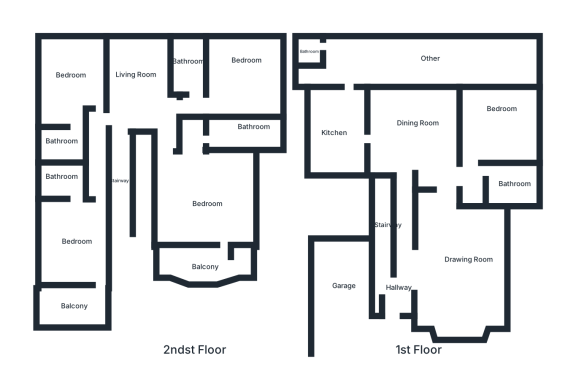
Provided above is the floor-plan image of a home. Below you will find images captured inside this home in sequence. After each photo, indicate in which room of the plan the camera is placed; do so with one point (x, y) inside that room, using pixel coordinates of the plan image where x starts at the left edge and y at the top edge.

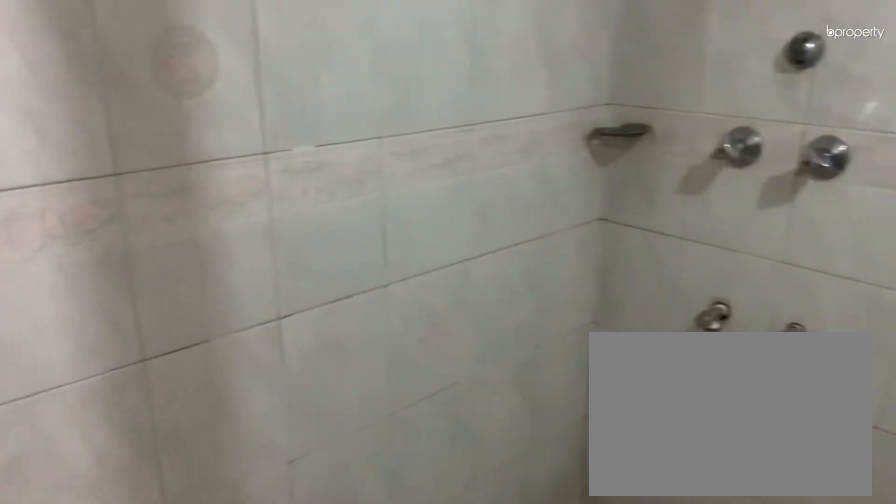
(510, 184)
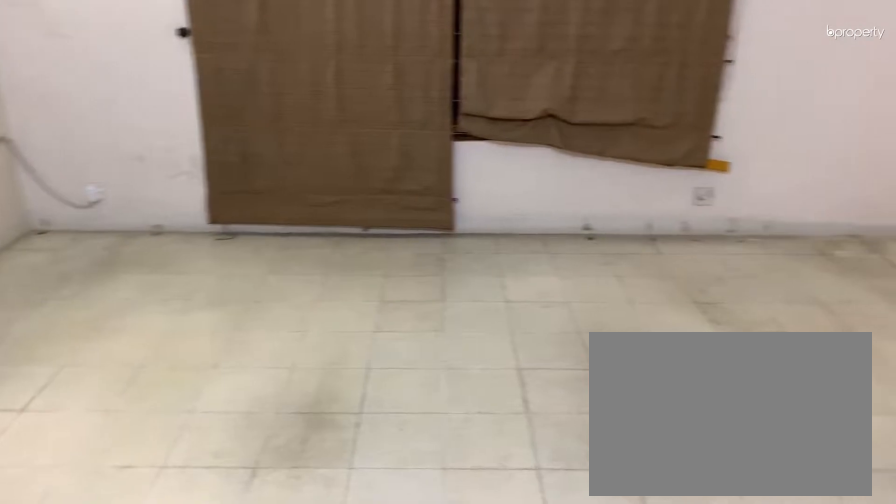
(492, 120)
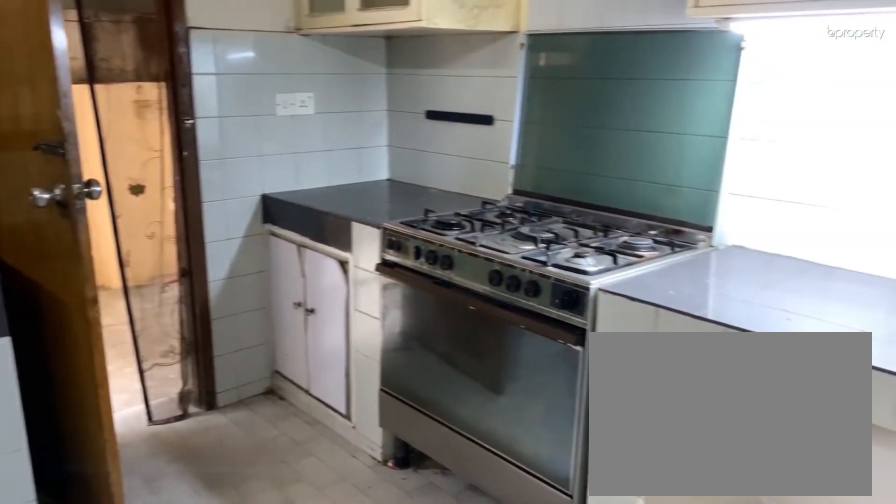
(324, 132)
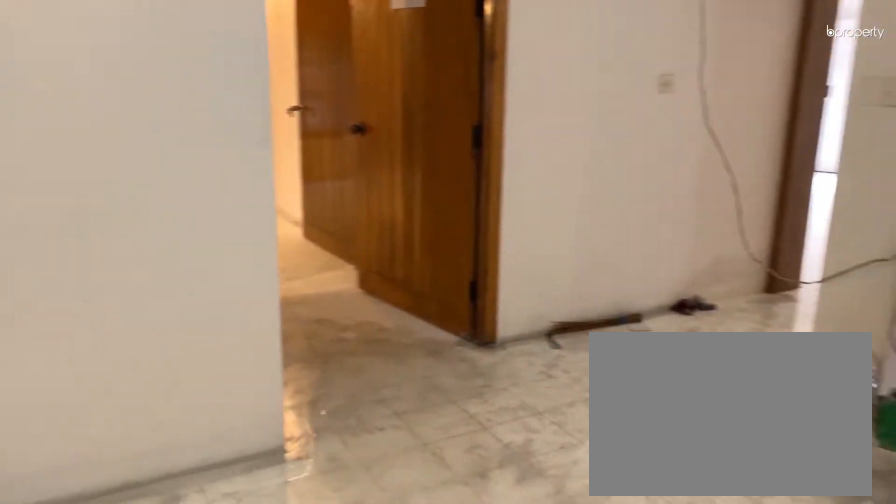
(136, 75)
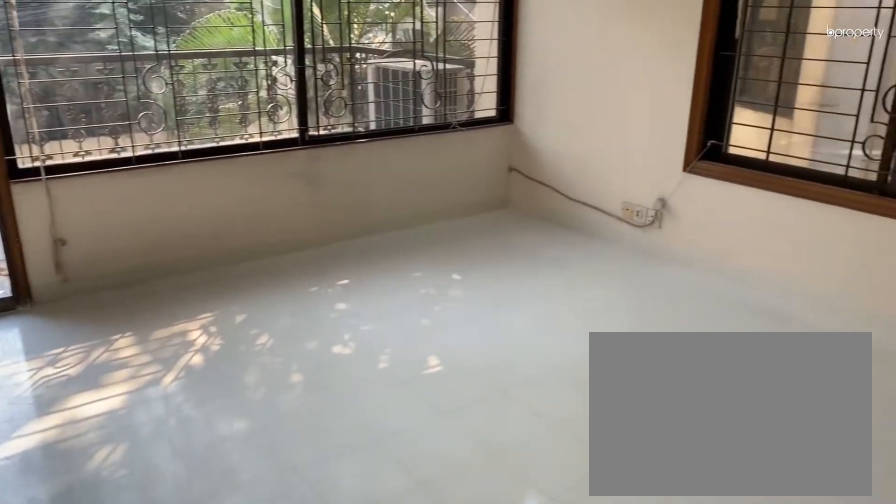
(73, 244)
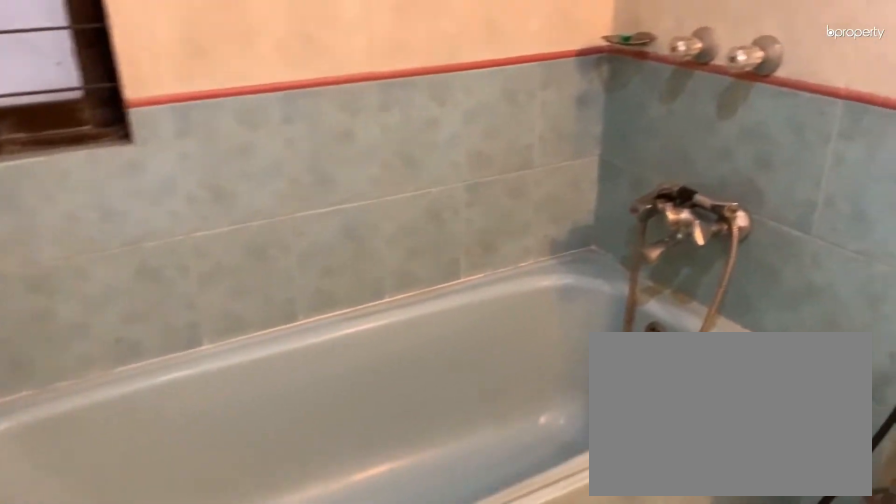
(60, 177)
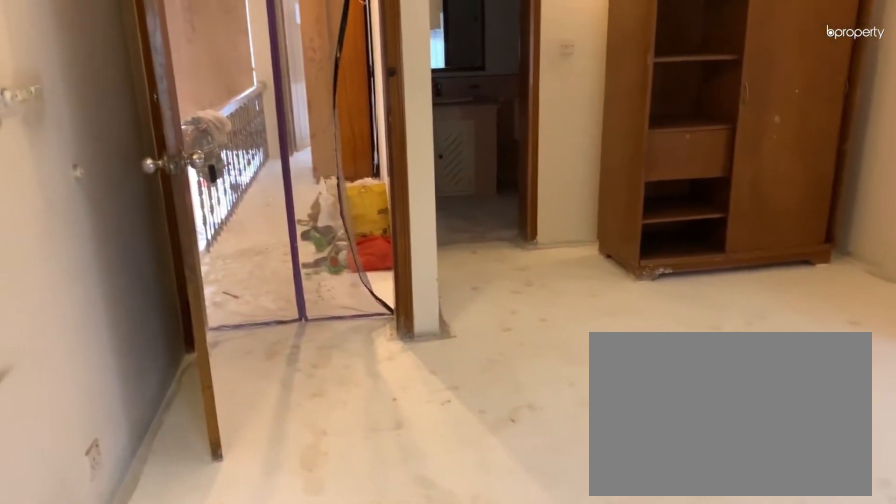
(70, 76)
